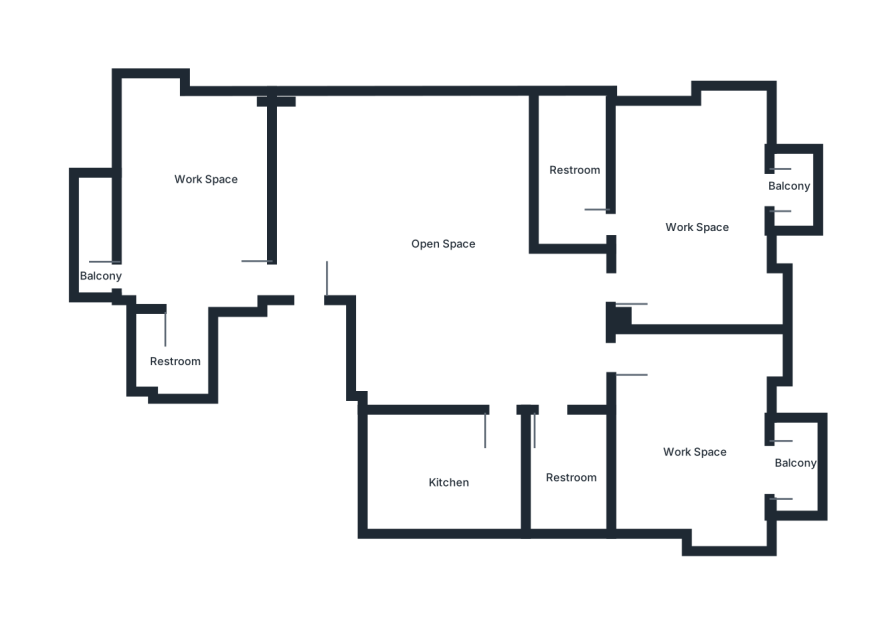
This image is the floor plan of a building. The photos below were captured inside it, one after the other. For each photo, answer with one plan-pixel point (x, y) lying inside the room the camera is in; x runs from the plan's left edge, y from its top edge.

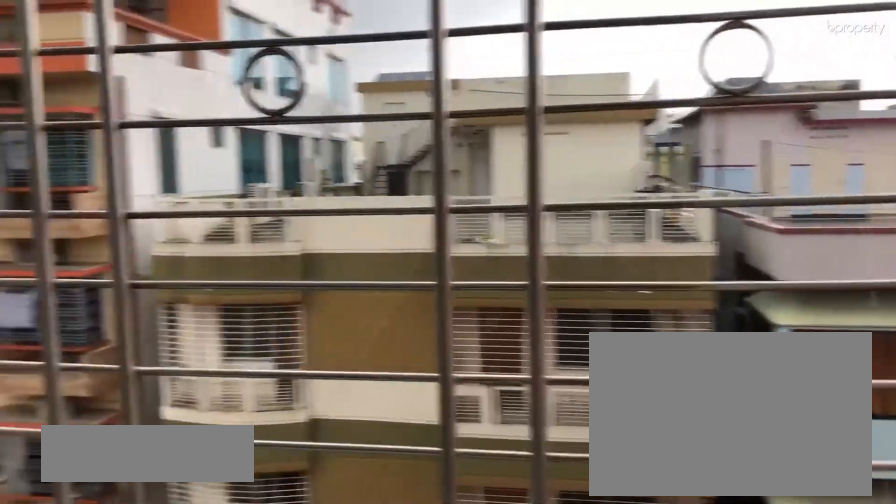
(790, 466)
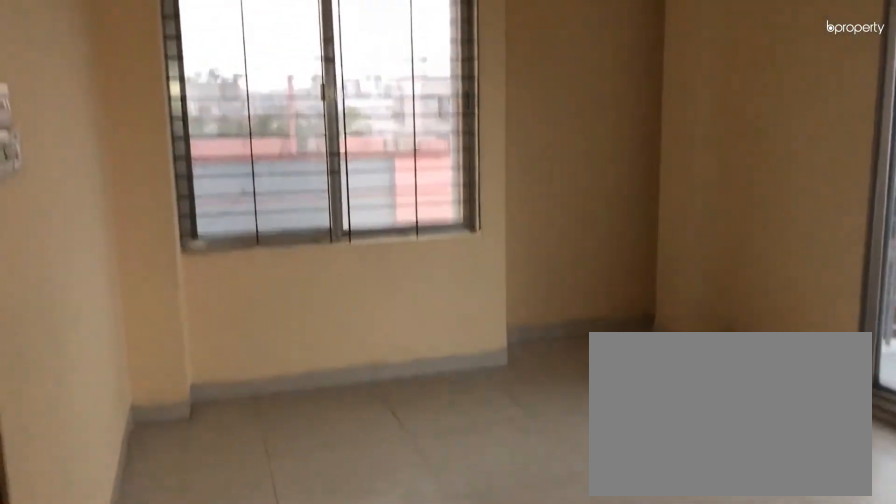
(695, 216)
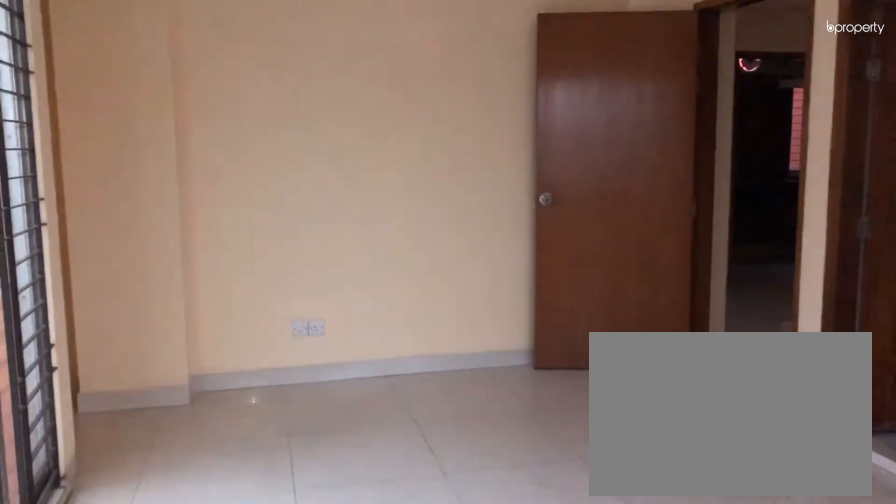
(695, 215)
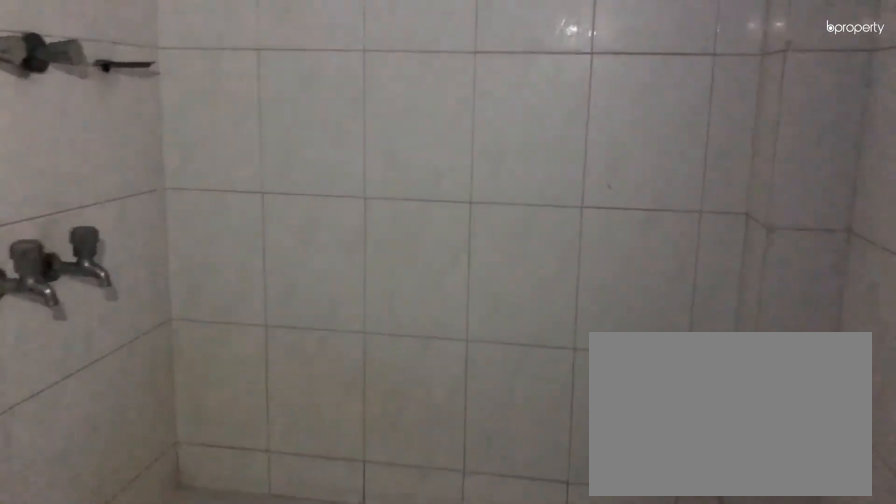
(571, 171)
